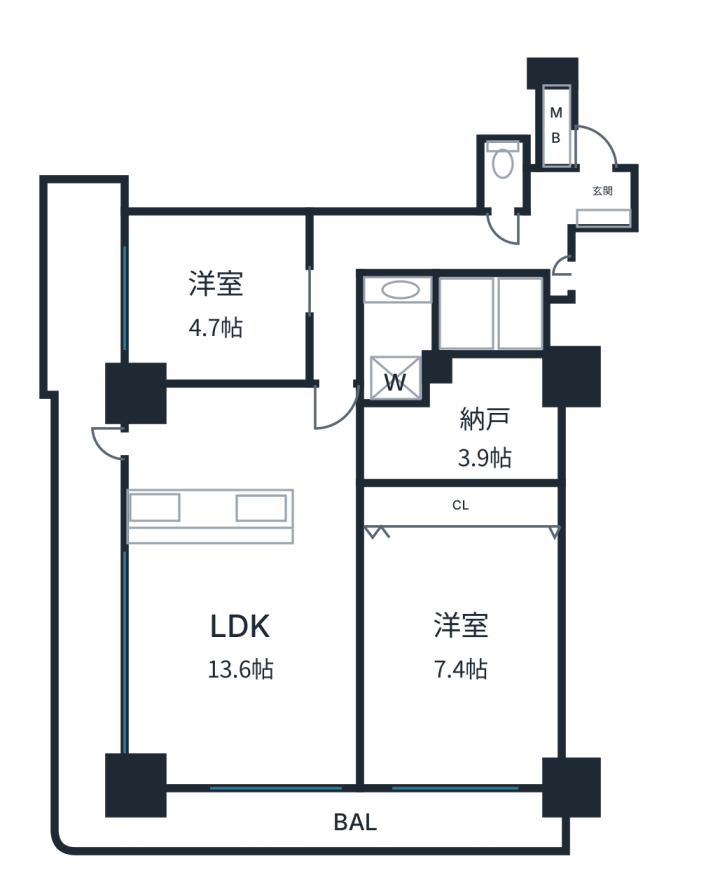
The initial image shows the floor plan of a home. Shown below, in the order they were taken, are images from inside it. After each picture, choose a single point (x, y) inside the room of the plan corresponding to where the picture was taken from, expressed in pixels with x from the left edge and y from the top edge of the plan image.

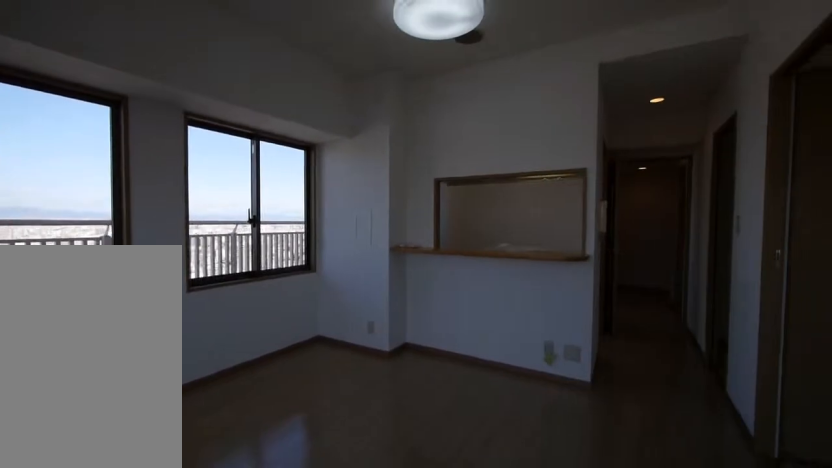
(243, 658)
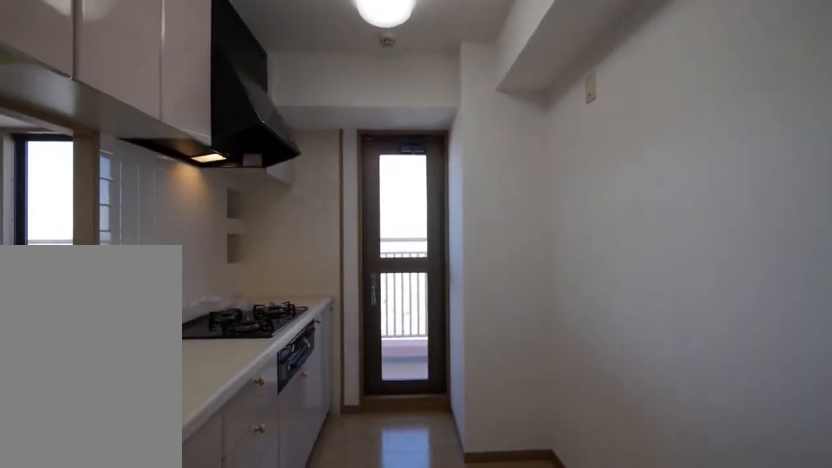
(243, 456)
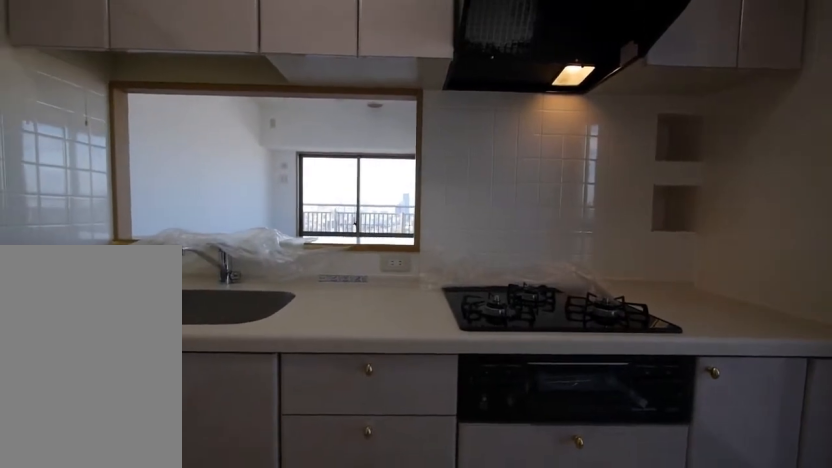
(243, 456)
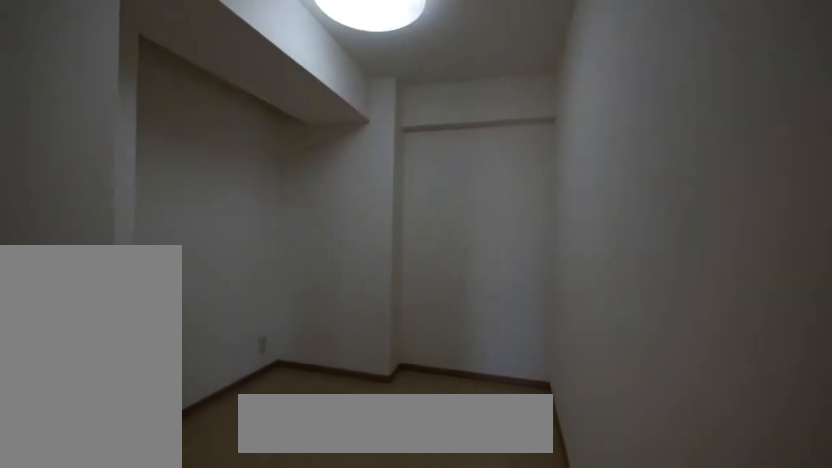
(440, 455)
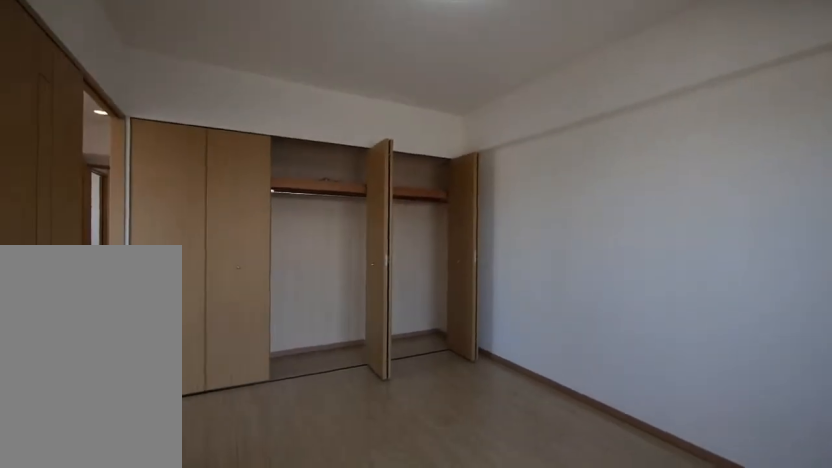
(441, 641)
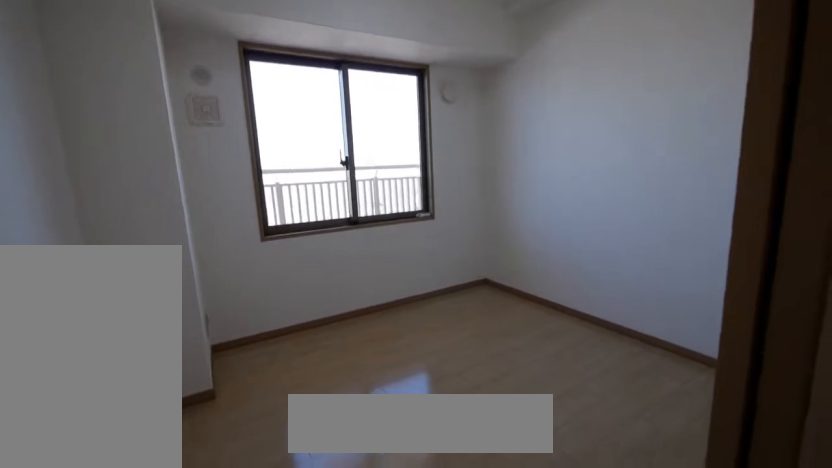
(244, 308)
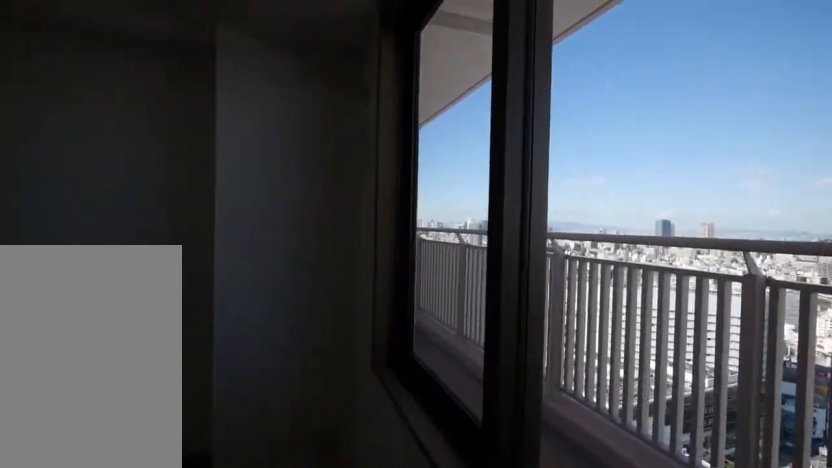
(242, 308)
